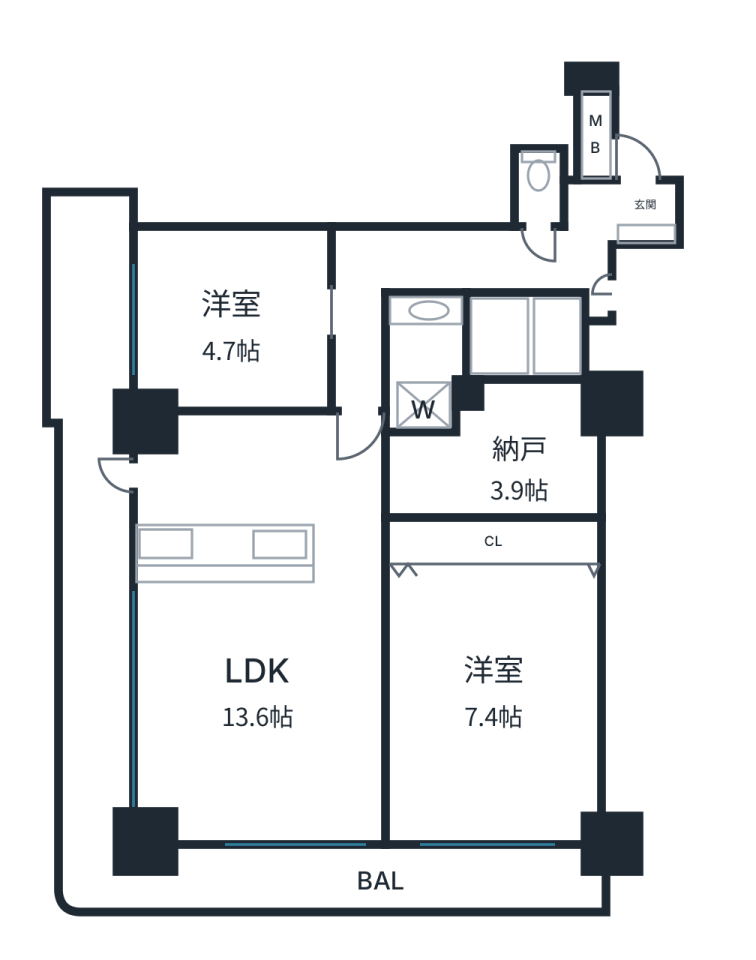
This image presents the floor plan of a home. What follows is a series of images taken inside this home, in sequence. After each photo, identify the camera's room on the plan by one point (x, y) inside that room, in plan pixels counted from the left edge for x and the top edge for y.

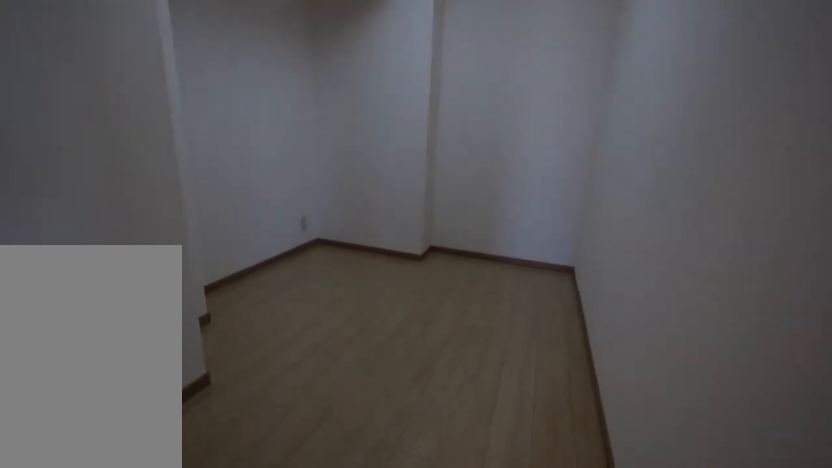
(472, 488)
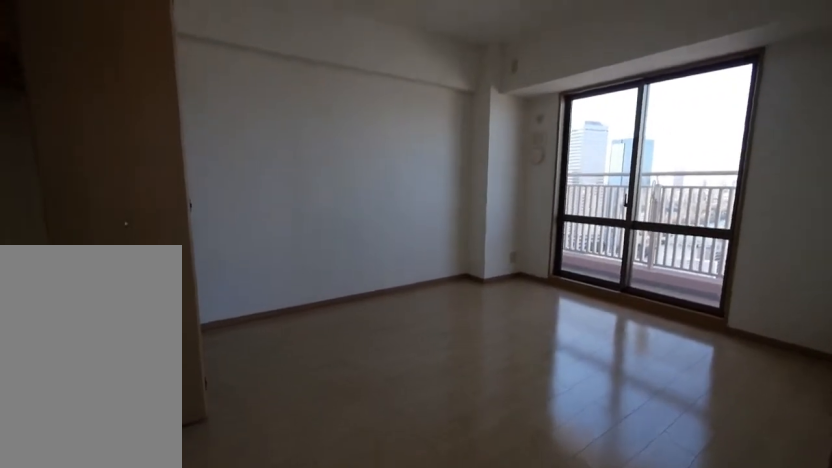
(474, 686)
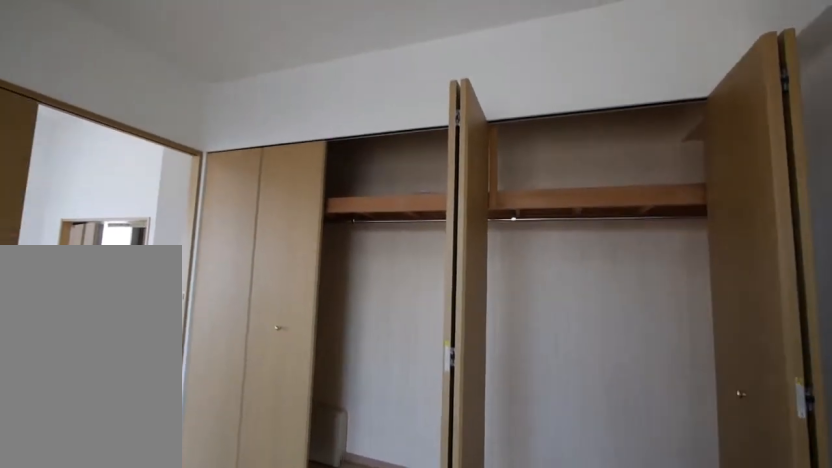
(473, 686)
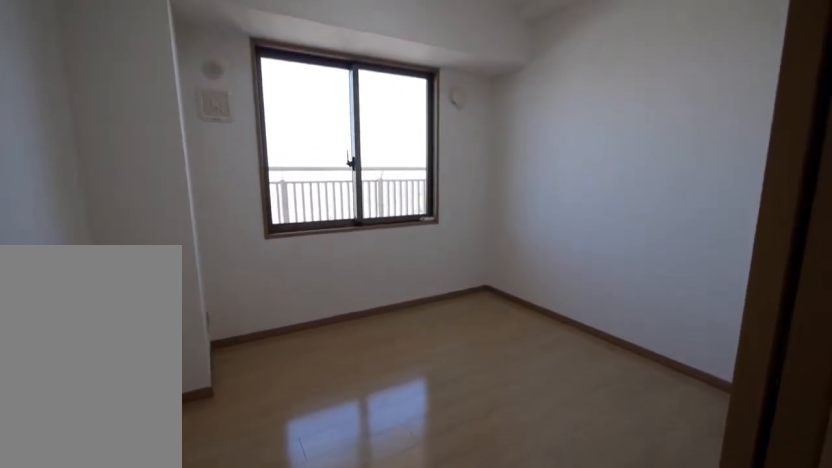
(261, 330)
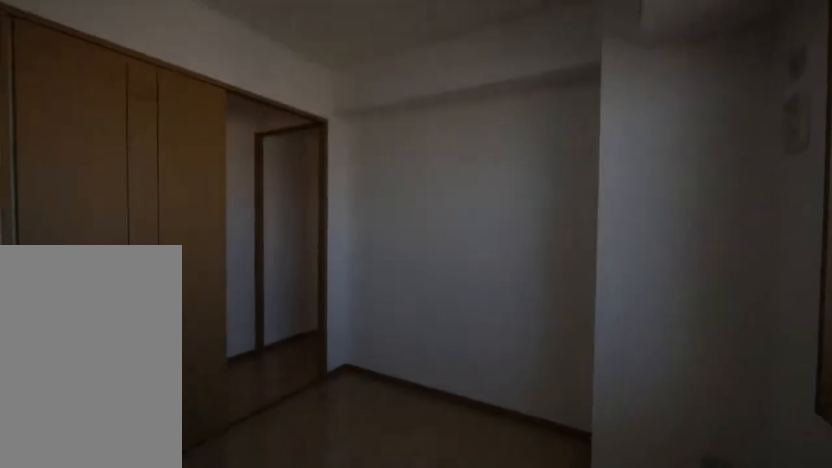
(260, 330)
